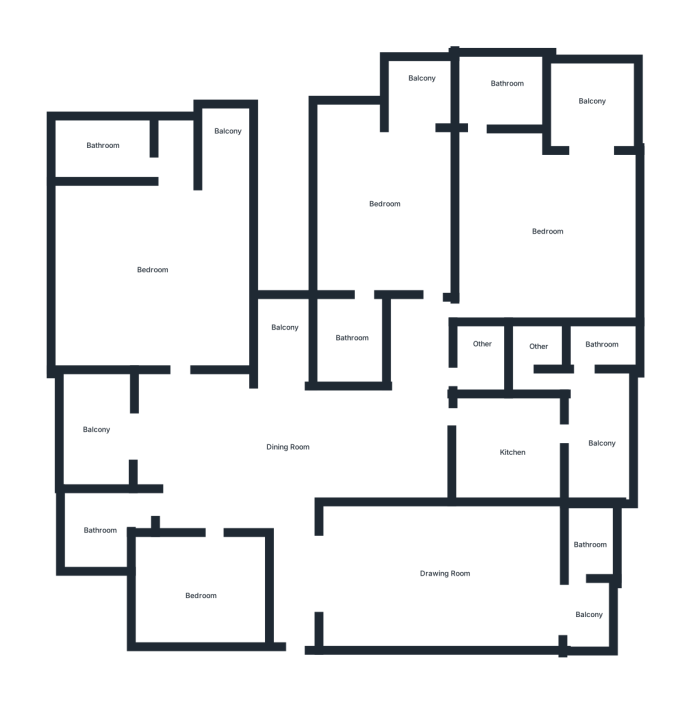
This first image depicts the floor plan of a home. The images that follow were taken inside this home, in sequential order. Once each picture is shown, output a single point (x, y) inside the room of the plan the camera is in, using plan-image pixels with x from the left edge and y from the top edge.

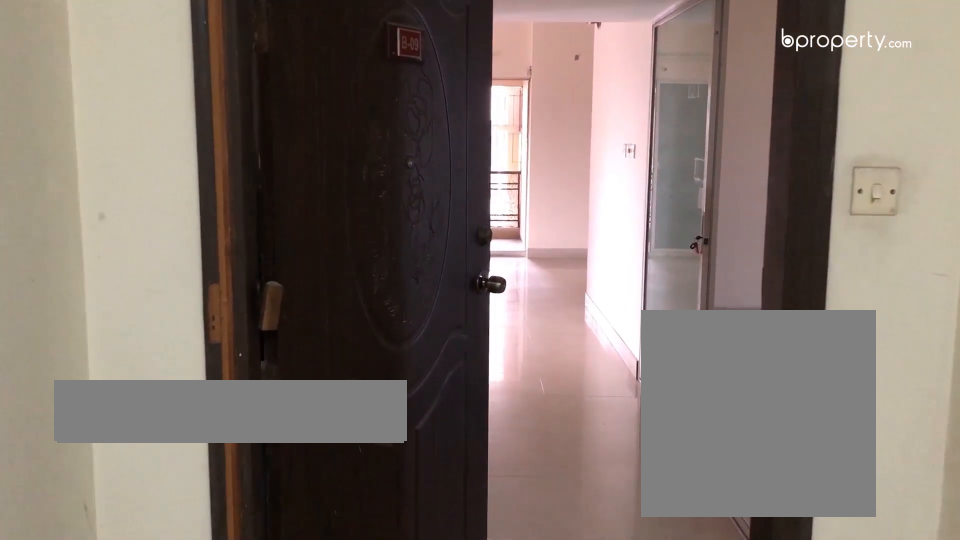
(295, 632)
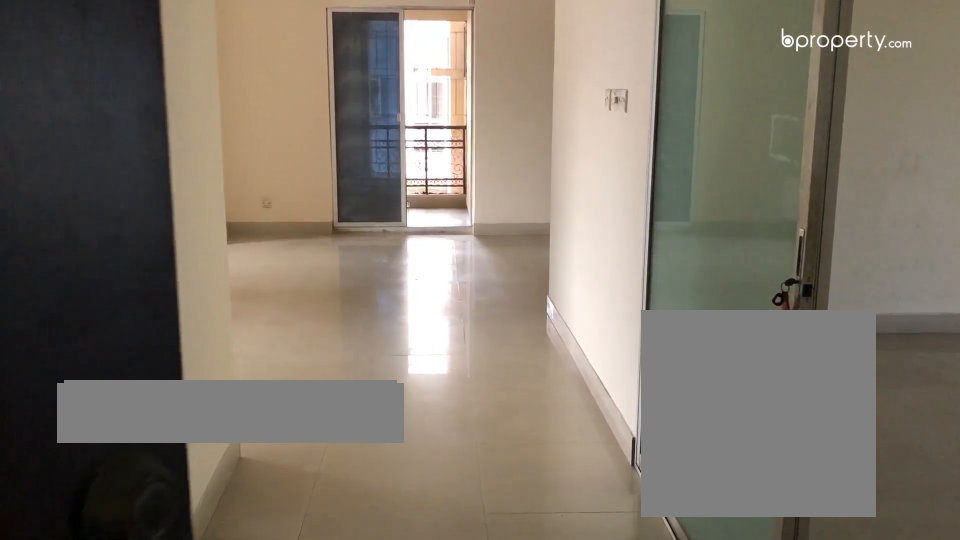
(294, 443)
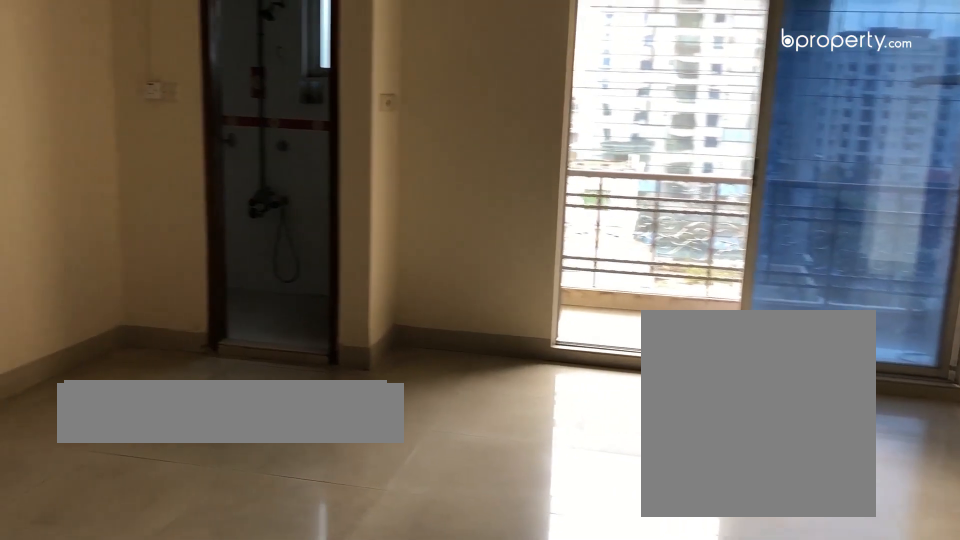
(294, 443)
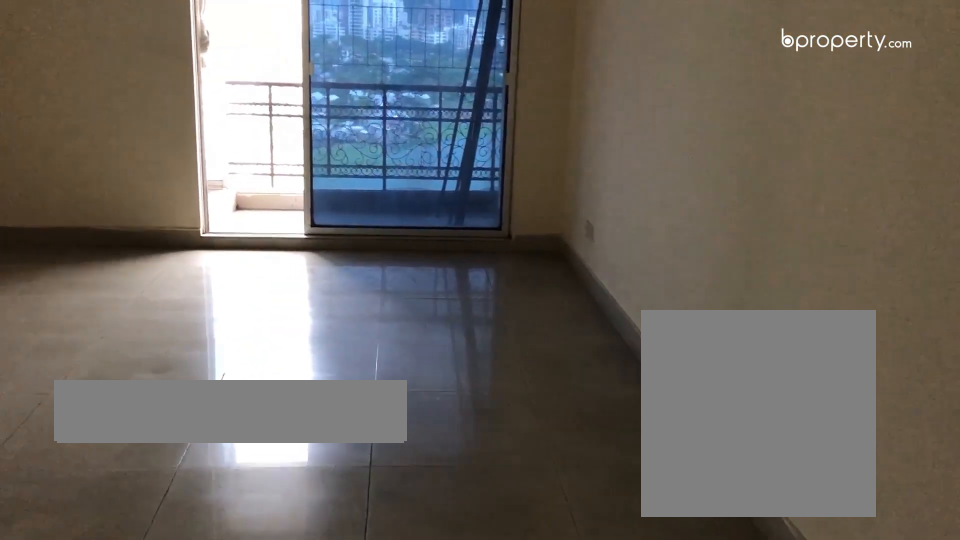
(442, 568)
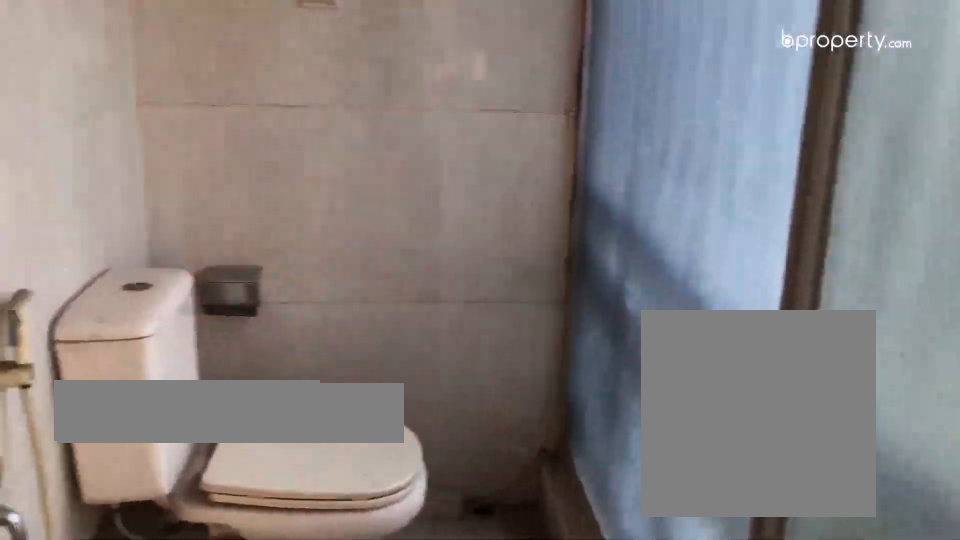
(591, 546)
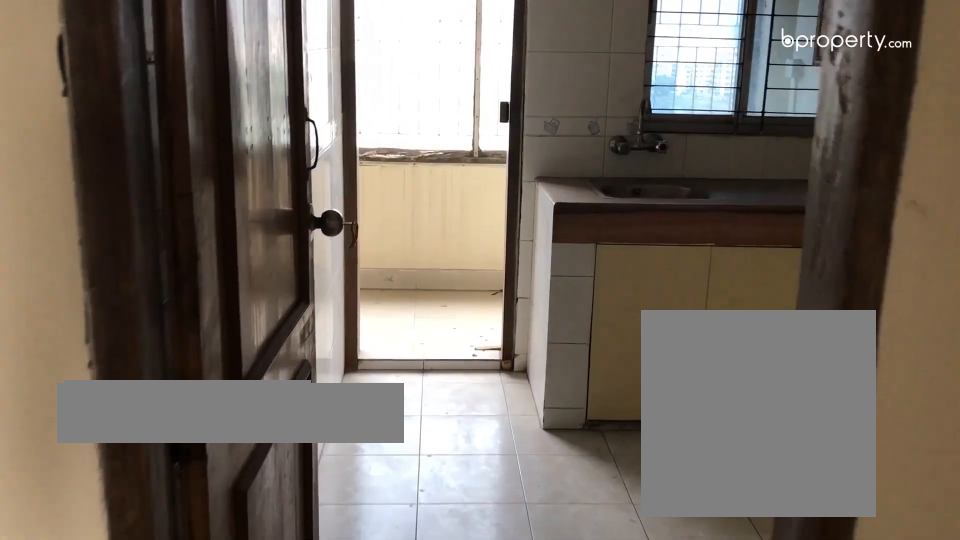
(514, 454)
